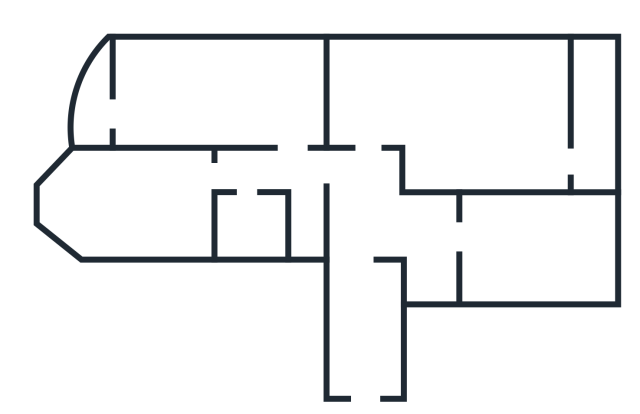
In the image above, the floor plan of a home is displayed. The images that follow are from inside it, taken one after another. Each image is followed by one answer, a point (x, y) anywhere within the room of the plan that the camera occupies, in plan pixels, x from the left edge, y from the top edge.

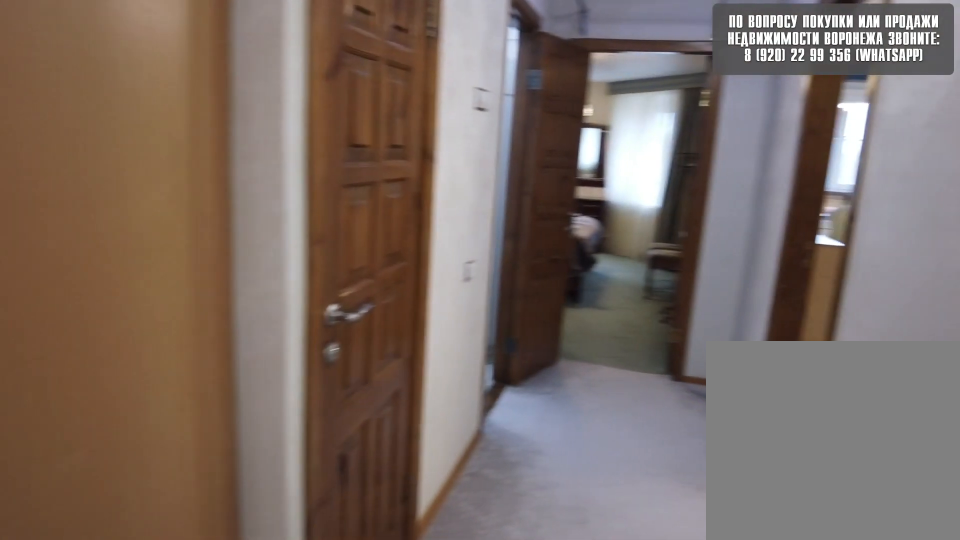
(365, 179)
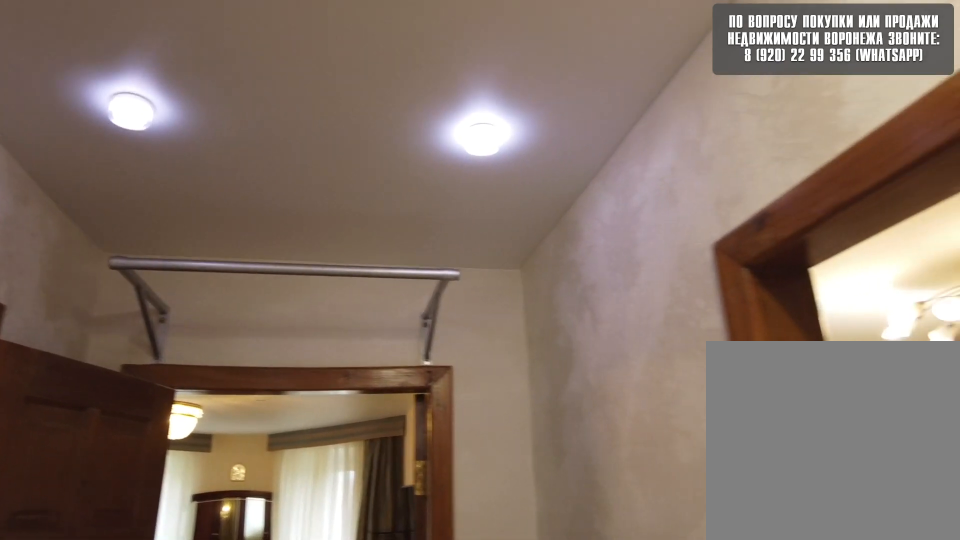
(291, 168)
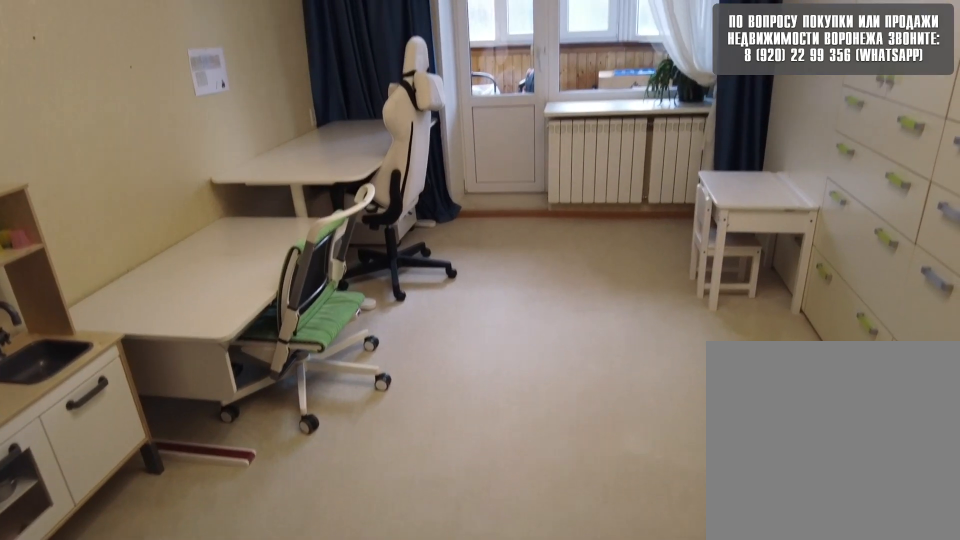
(263, 101)
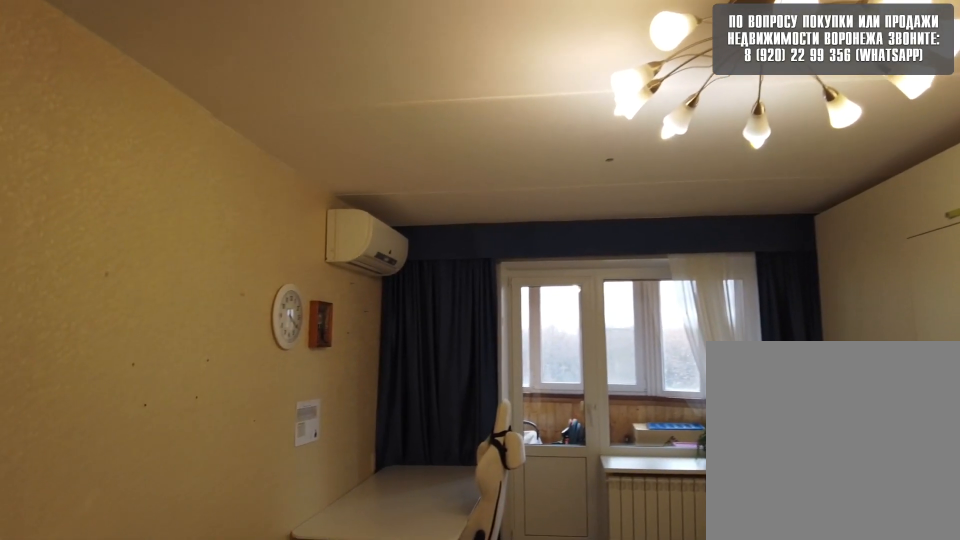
(263, 101)
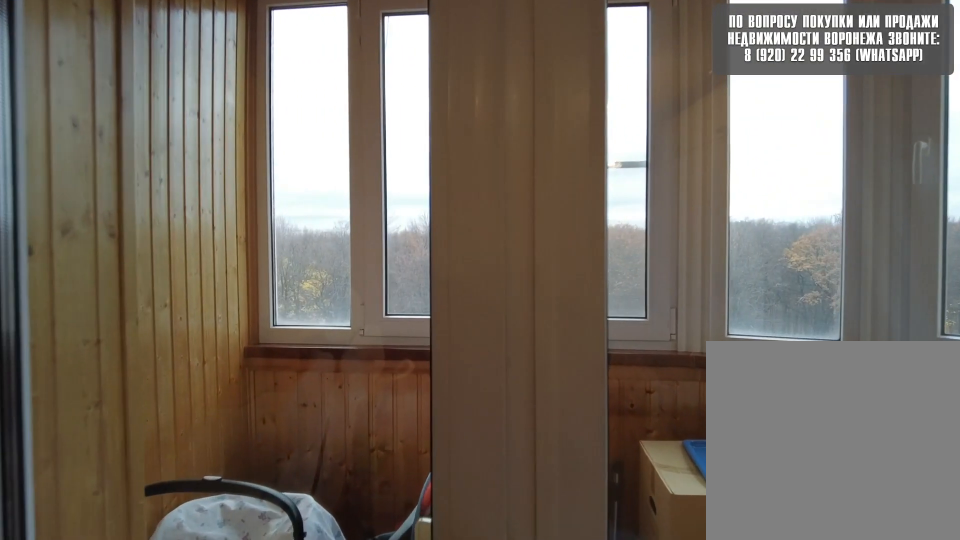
(155, 103)
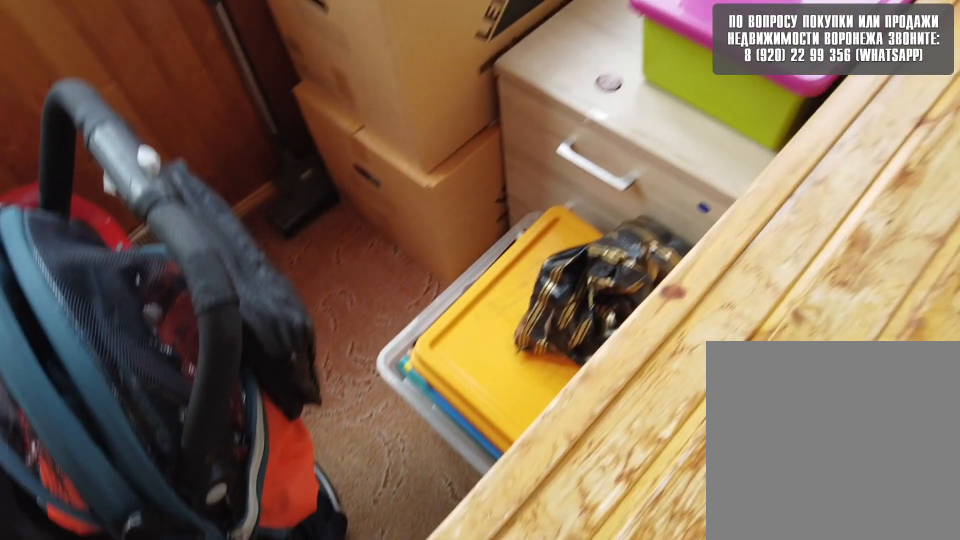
(99, 106)
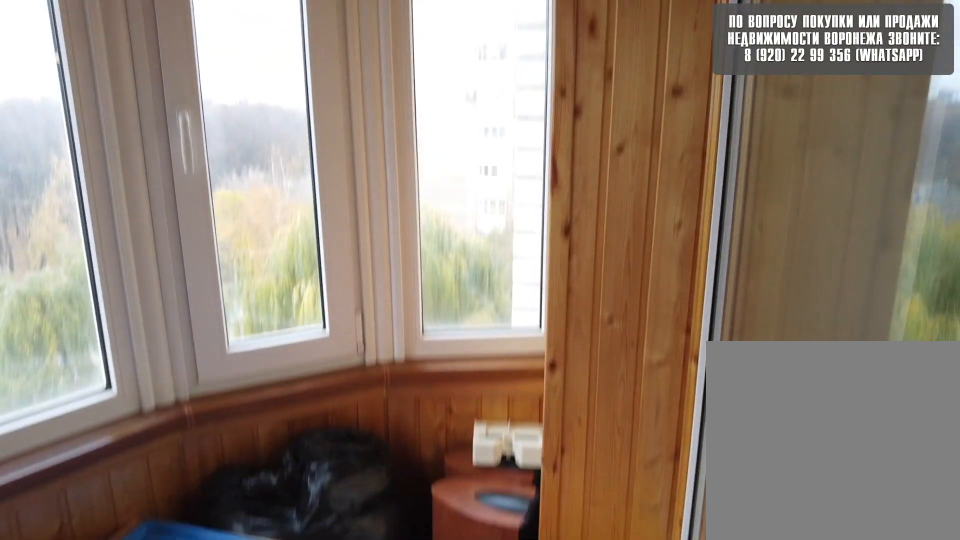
(99, 106)
